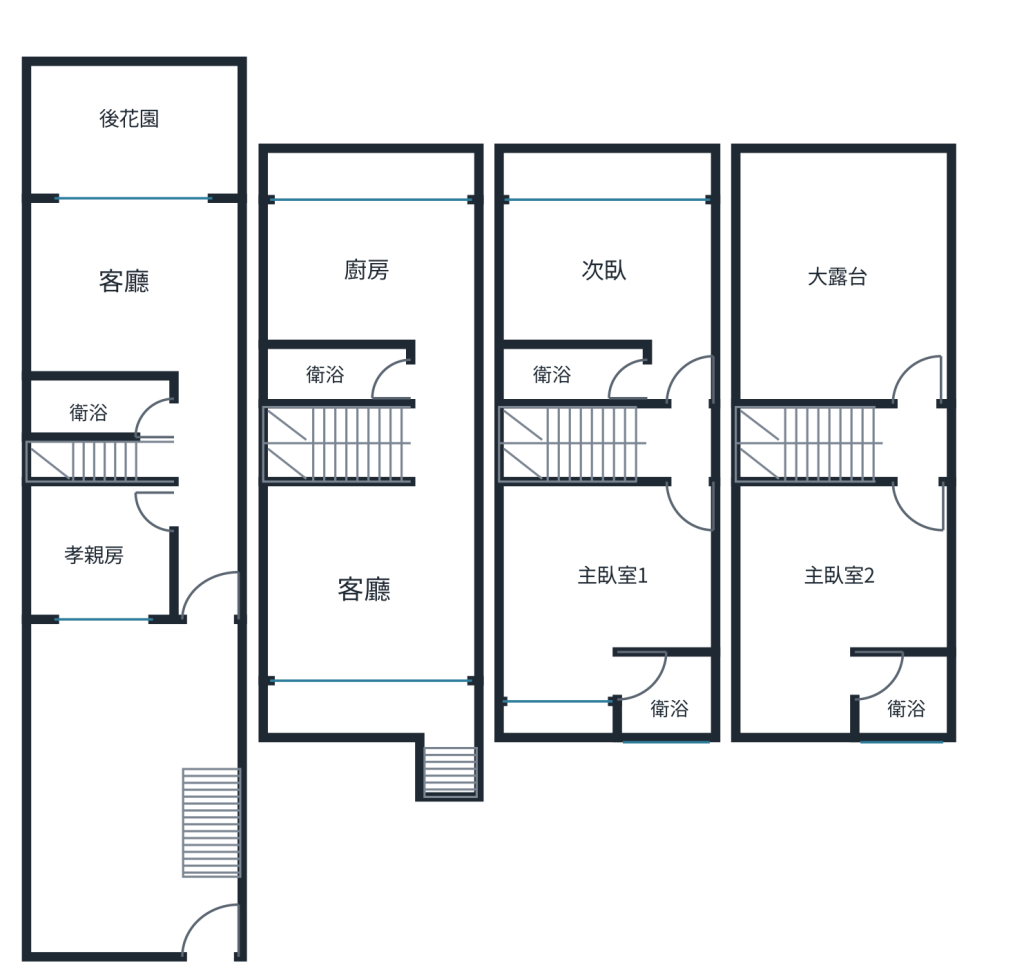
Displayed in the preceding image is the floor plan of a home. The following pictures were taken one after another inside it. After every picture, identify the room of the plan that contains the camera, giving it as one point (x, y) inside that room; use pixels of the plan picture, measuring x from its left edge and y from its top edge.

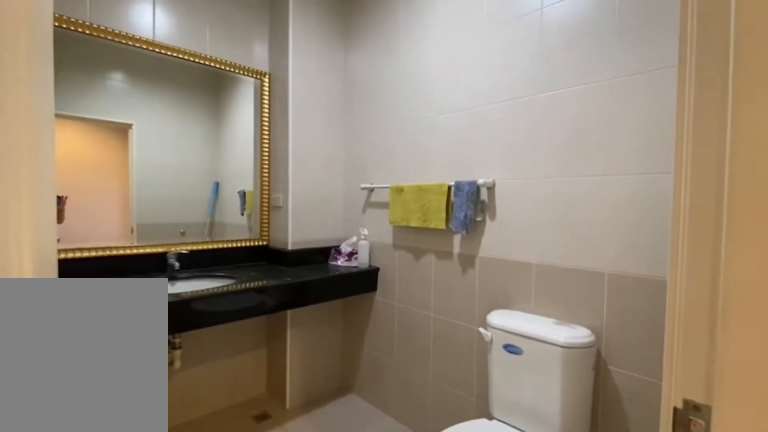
(341, 374)
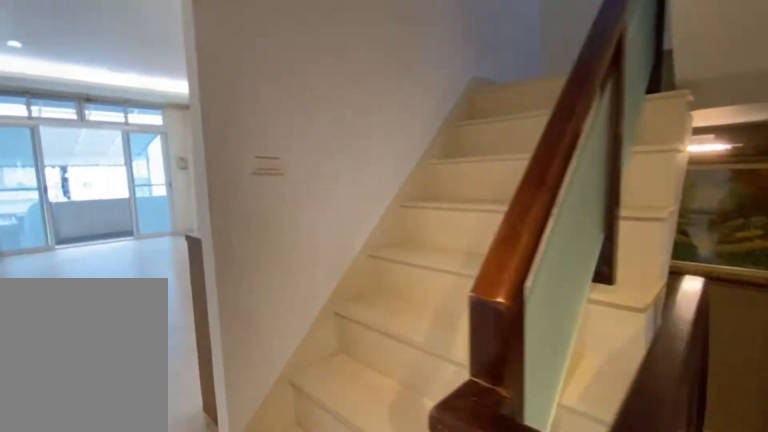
(352, 453)
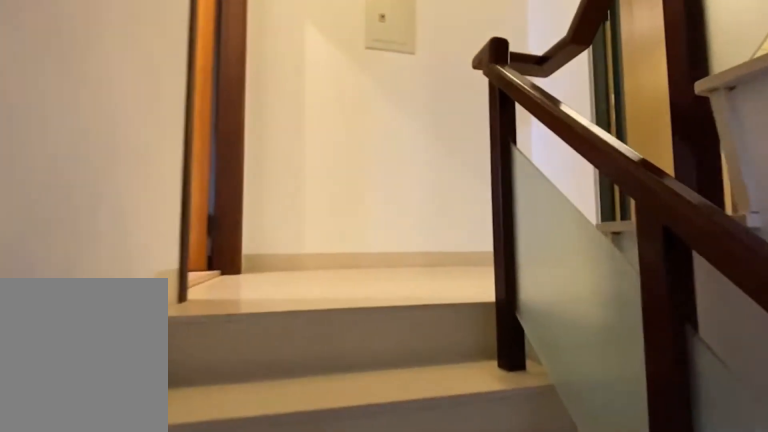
(573, 447)
